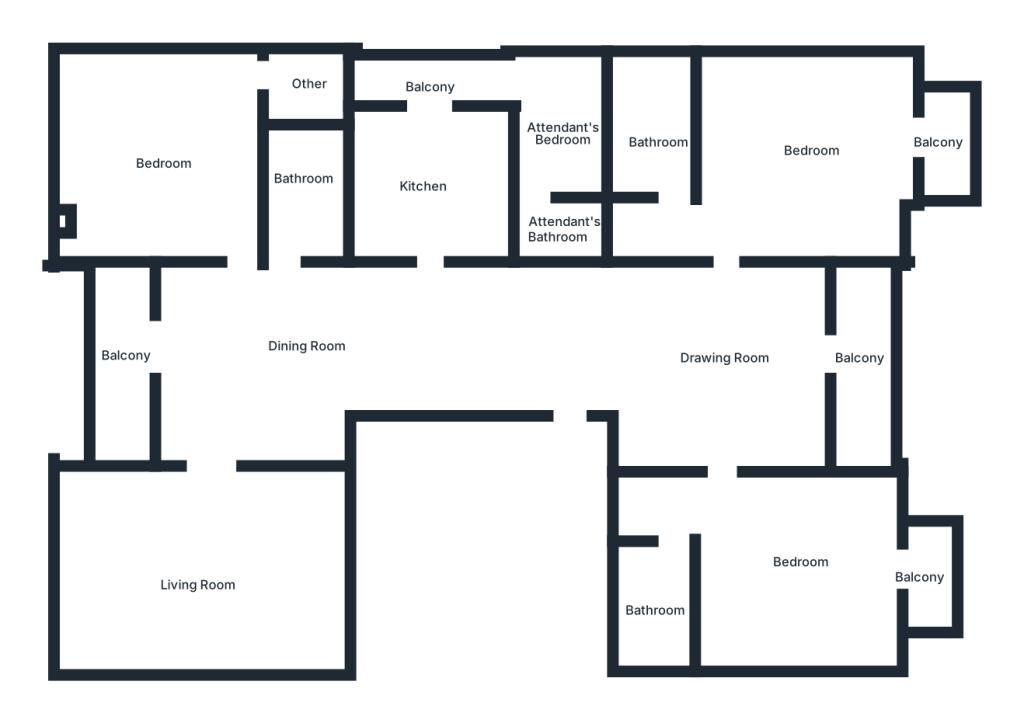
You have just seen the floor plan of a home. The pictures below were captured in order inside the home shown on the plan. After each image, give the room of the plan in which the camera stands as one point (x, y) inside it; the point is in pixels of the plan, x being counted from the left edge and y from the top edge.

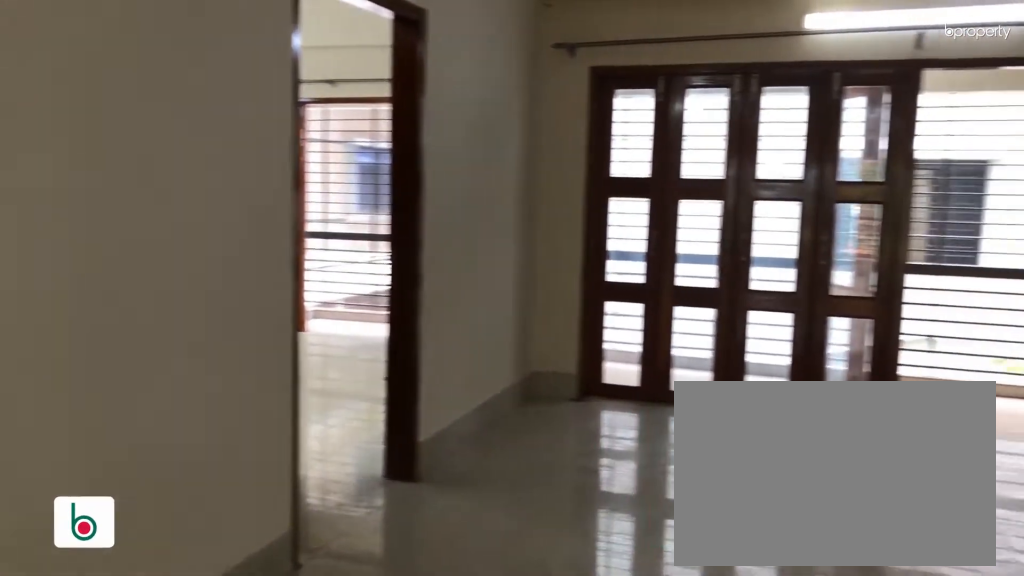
(697, 348)
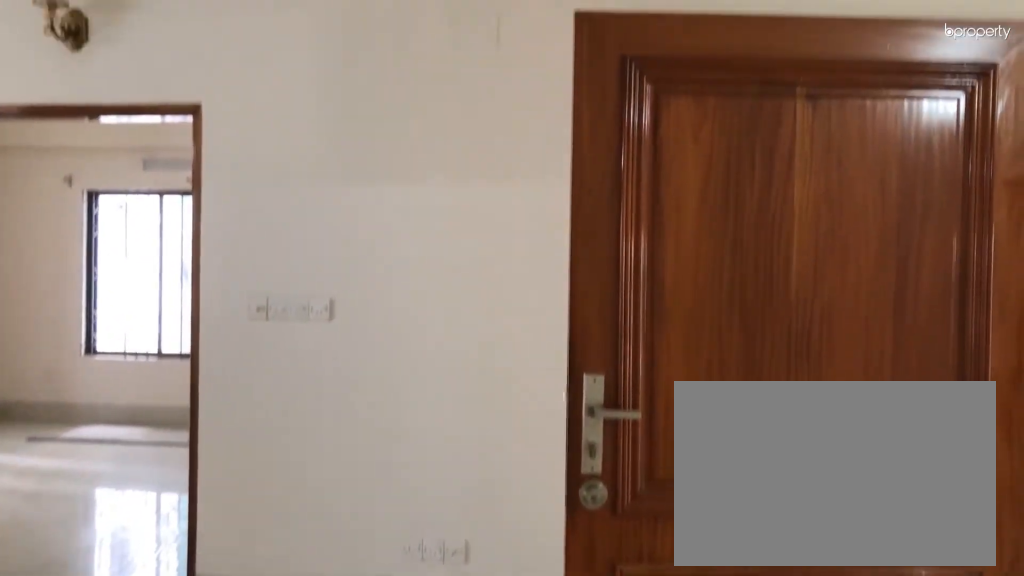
(697, 348)
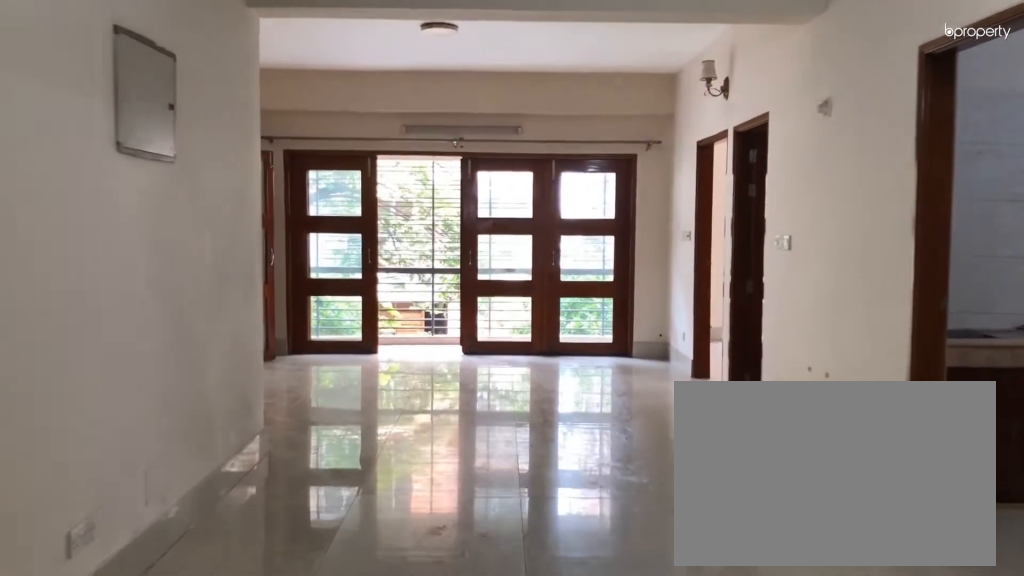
(394, 336)
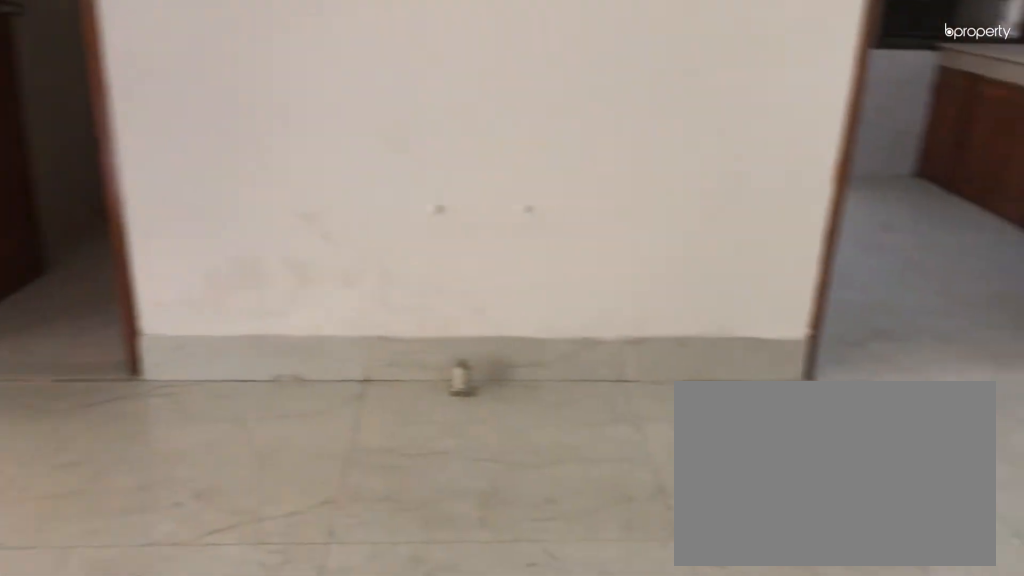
(237, 367)
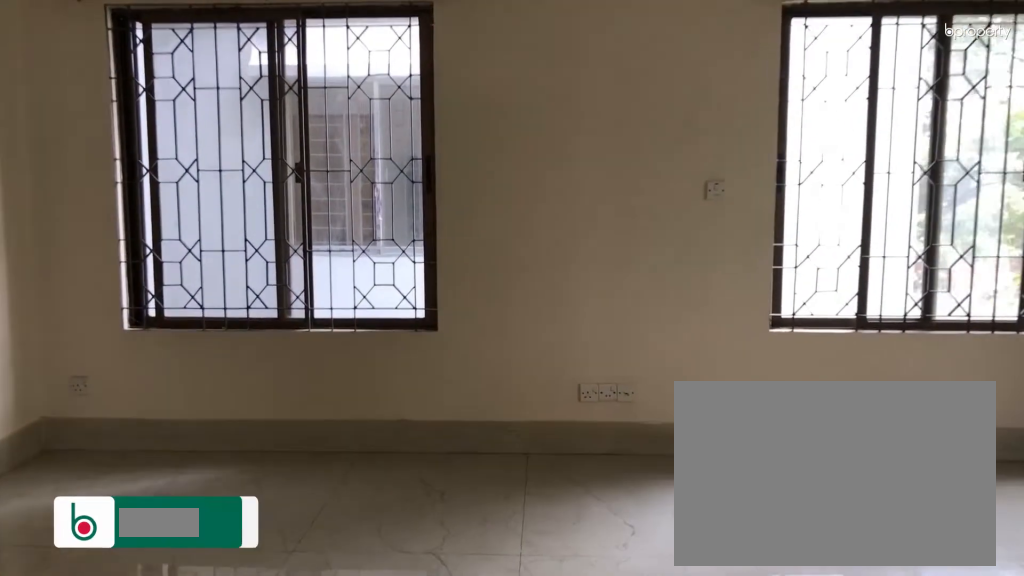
(206, 561)
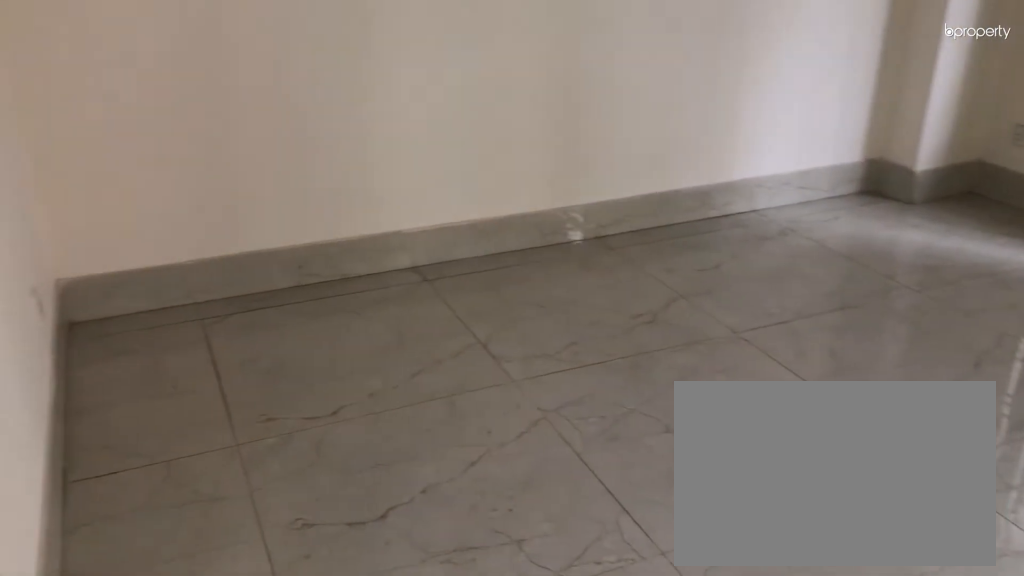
(206, 561)
